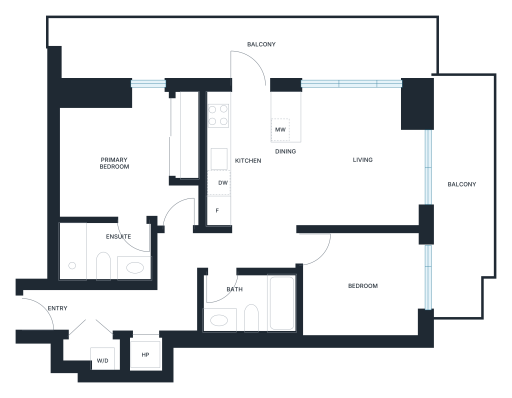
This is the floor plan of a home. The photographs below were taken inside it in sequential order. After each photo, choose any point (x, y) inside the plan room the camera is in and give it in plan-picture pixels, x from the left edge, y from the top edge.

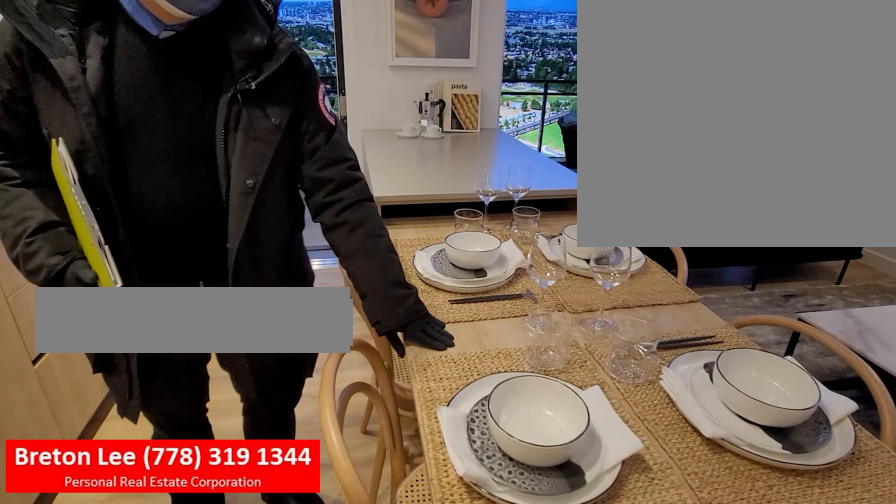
(286, 175)
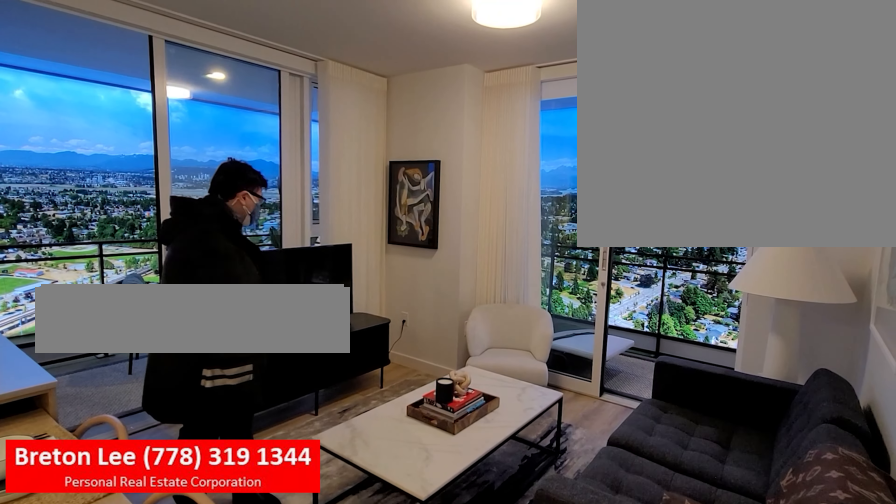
(367, 135)
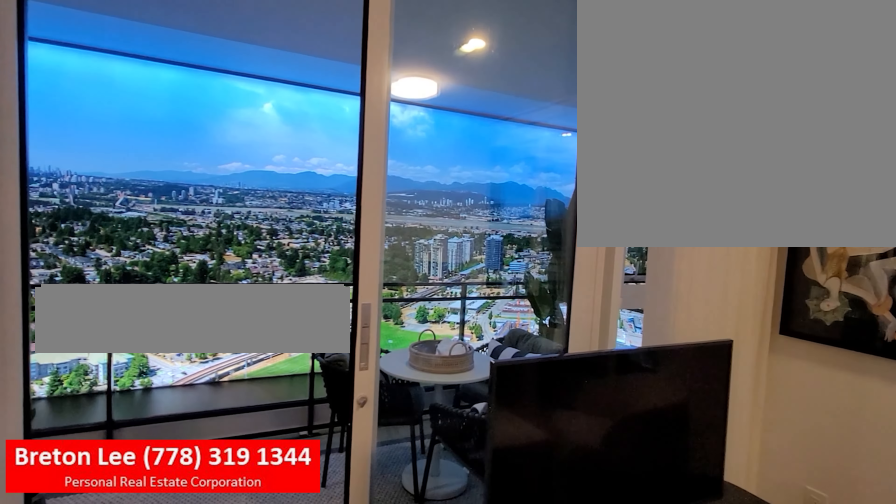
(367, 135)
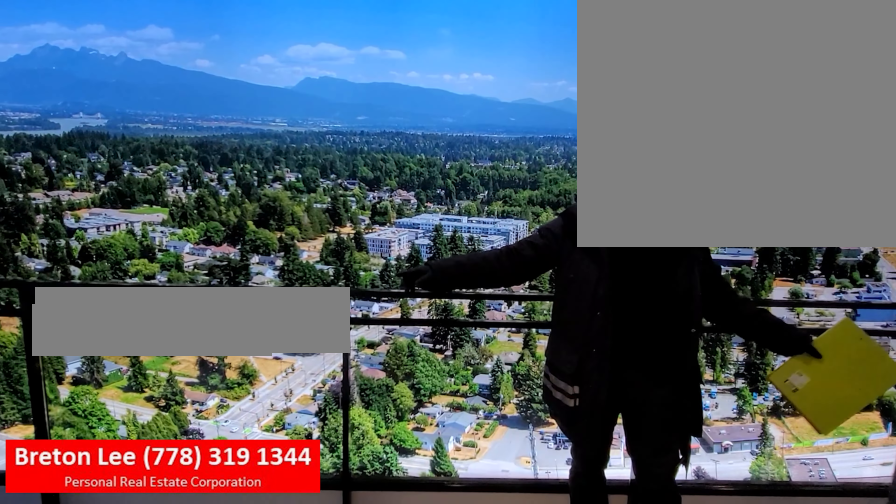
(464, 215)
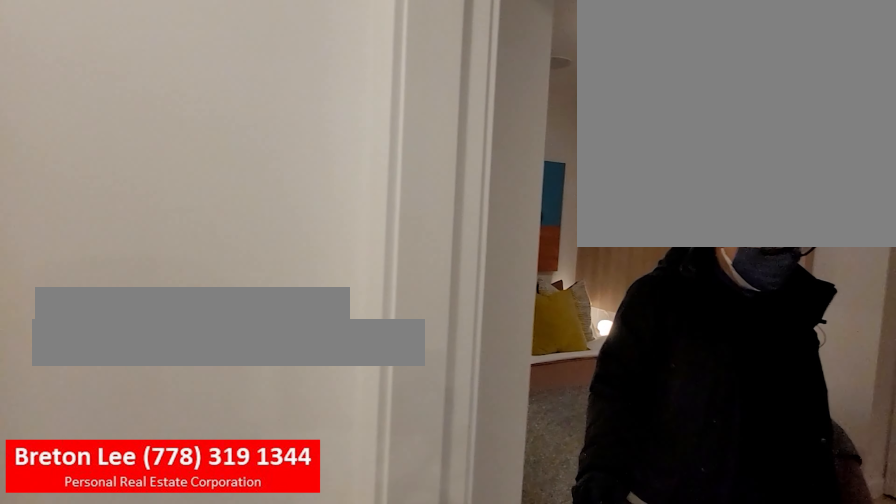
(110, 133)
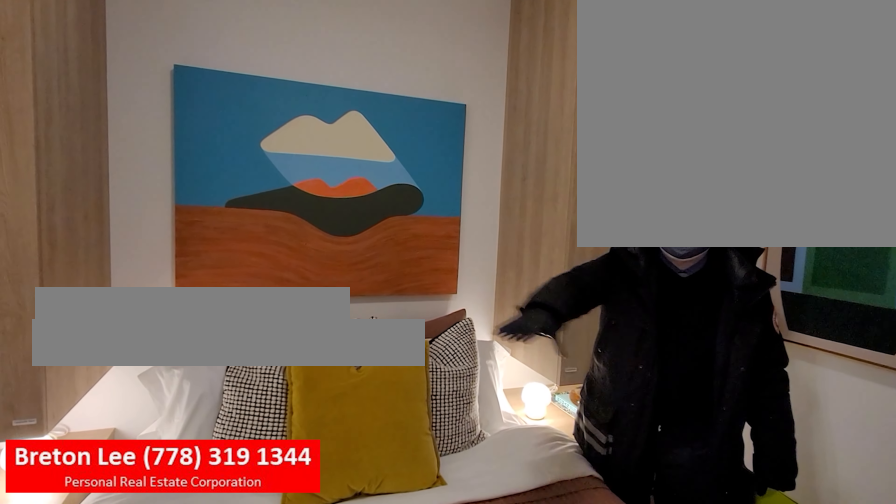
(110, 132)
